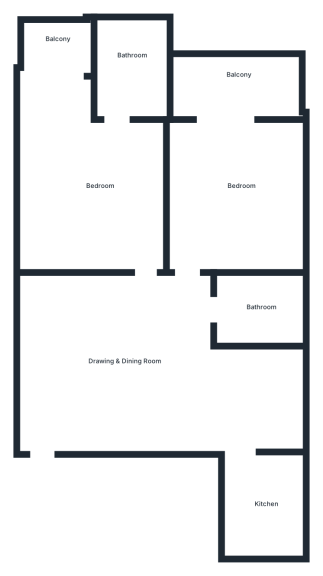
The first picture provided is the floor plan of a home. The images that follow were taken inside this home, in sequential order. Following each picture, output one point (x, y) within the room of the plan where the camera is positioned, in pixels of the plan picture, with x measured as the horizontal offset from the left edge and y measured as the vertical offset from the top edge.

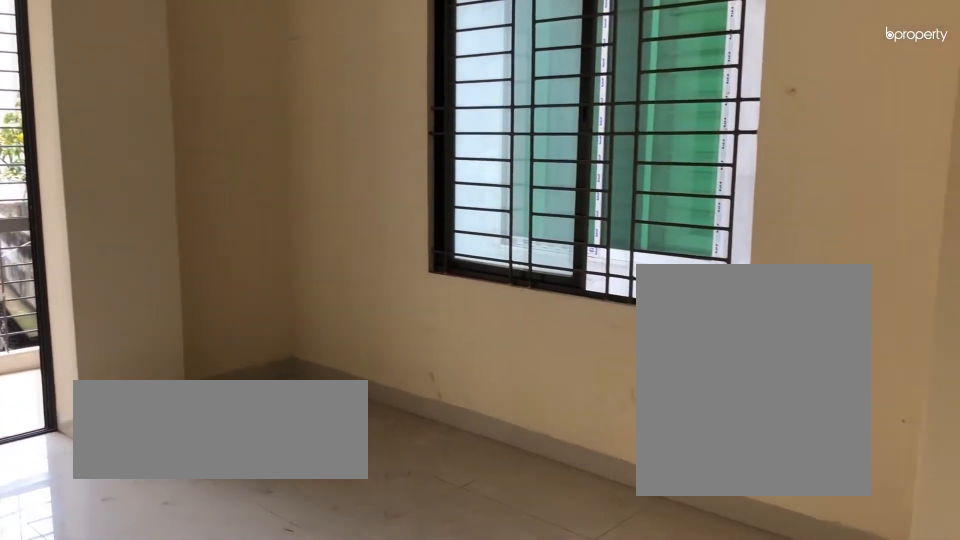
(241, 191)
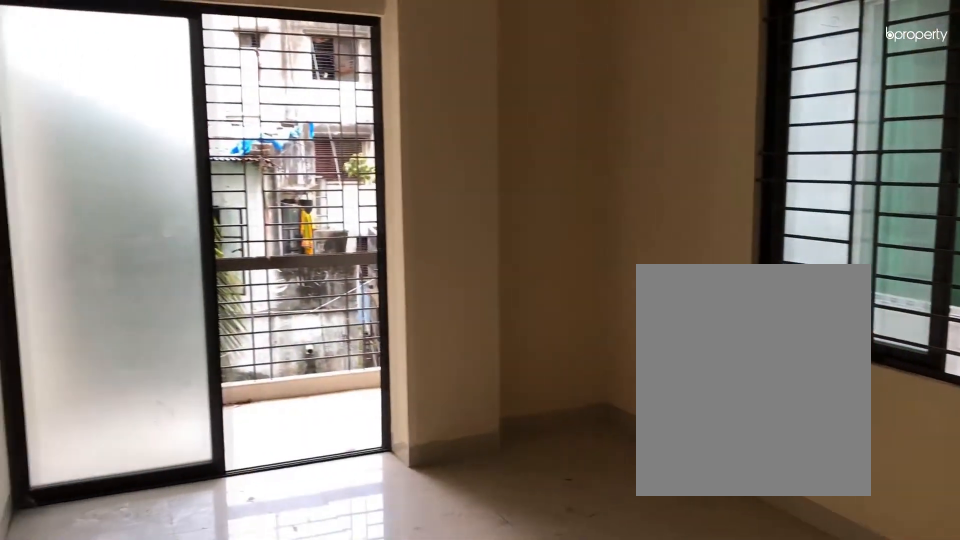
(241, 191)
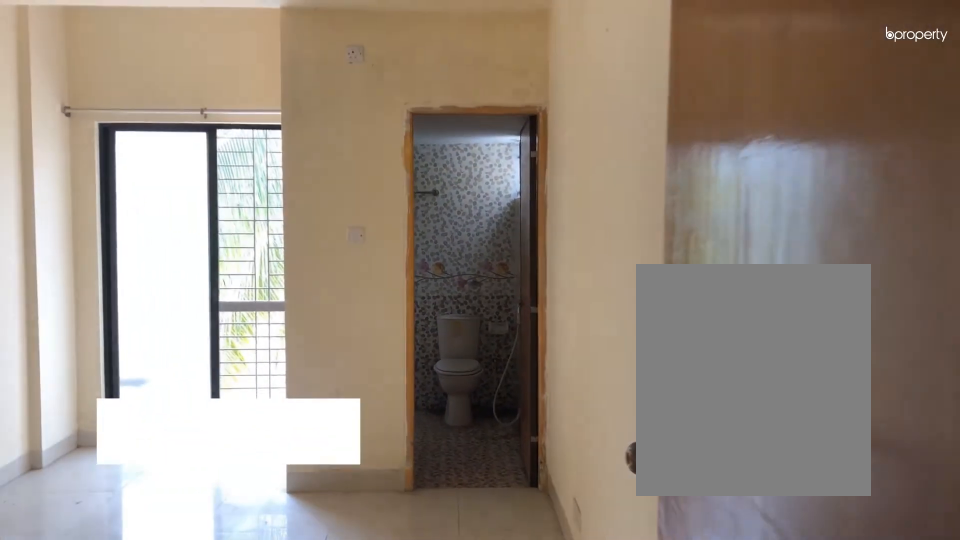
(105, 193)
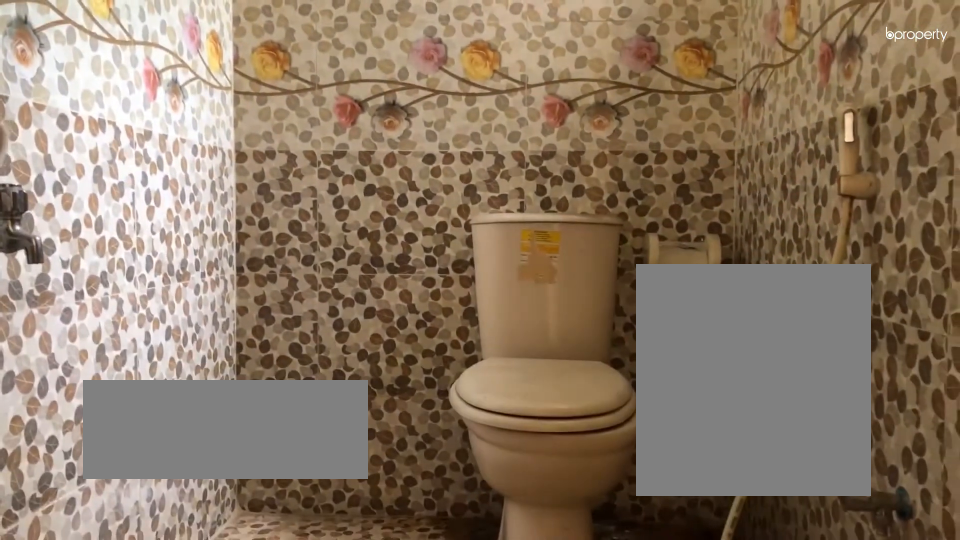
(132, 64)
